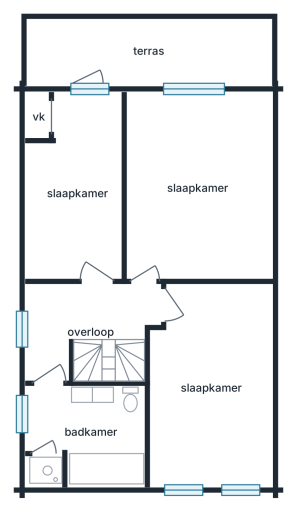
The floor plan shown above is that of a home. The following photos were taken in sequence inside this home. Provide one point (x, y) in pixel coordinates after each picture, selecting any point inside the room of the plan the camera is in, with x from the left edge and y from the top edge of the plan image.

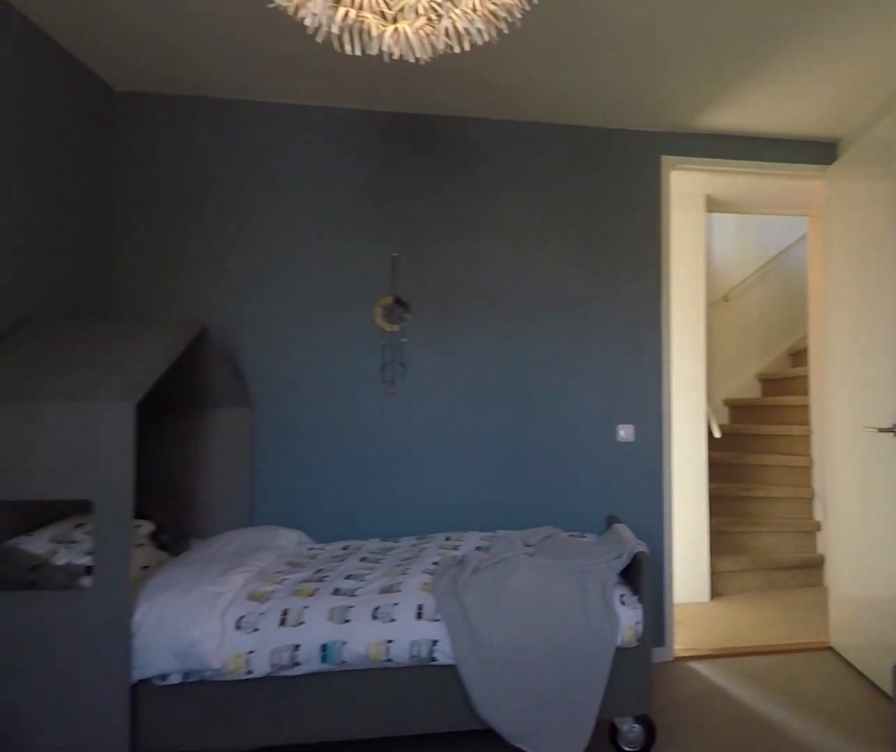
(197, 187)
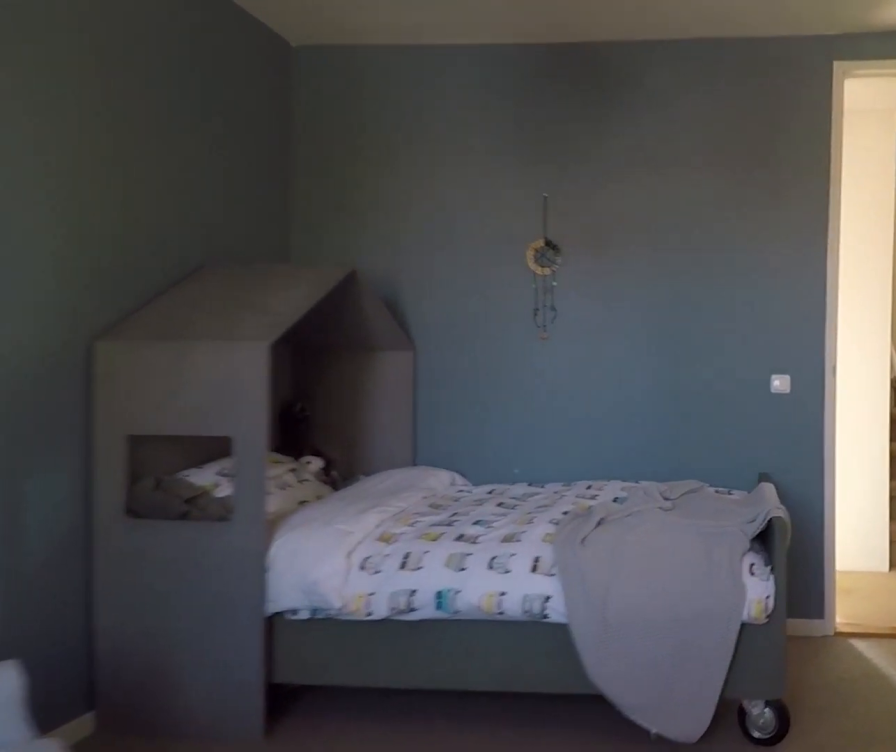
(197, 187)
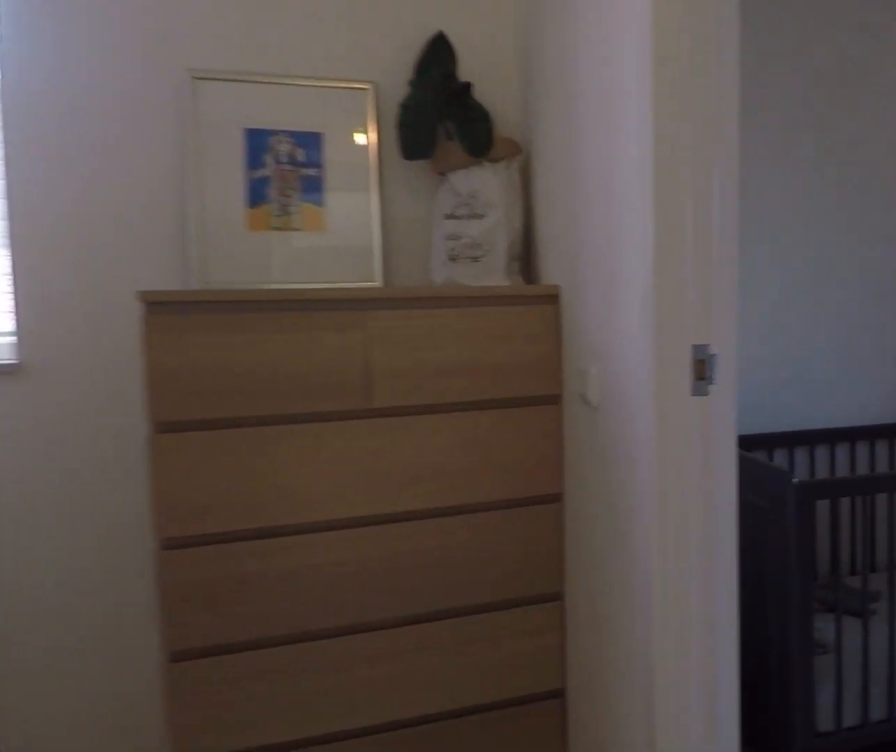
(85, 321)
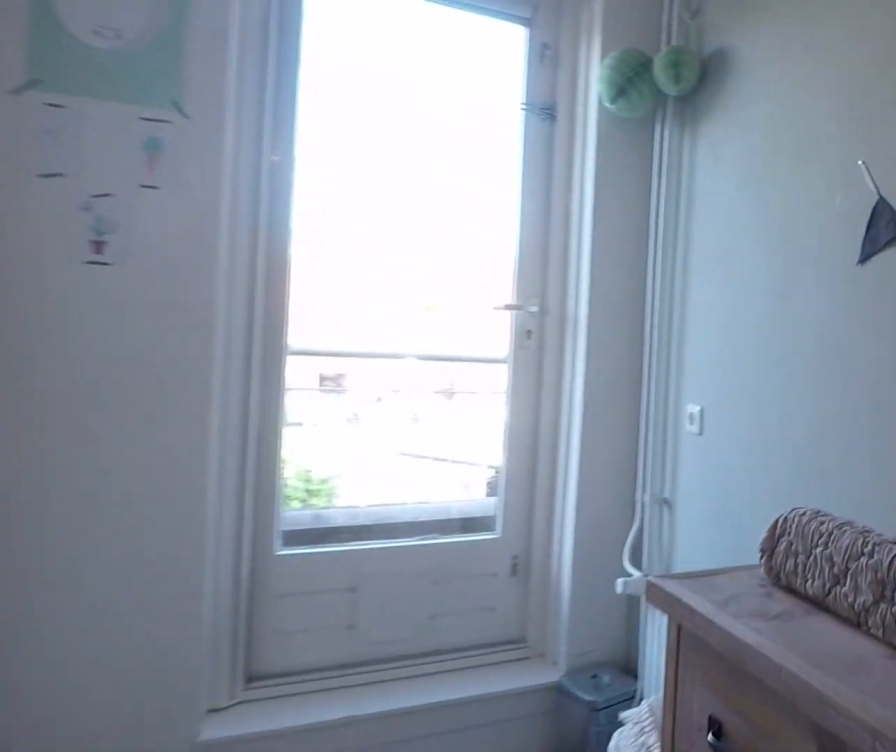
(77, 192)
